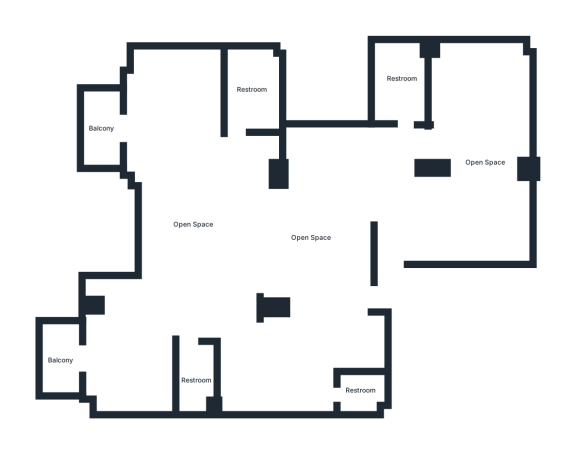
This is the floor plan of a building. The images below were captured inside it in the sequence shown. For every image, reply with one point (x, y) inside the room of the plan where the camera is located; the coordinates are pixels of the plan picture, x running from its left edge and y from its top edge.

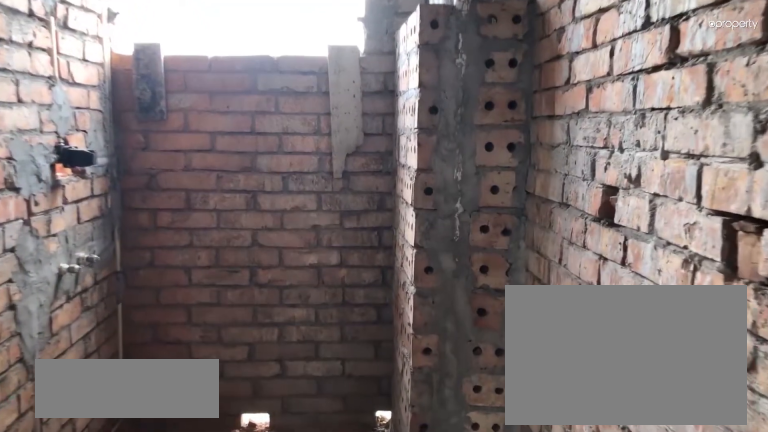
(400, 84)
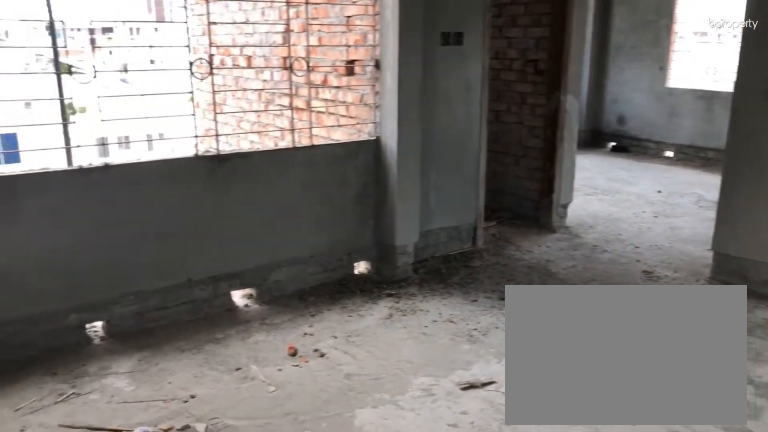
(272, 242)
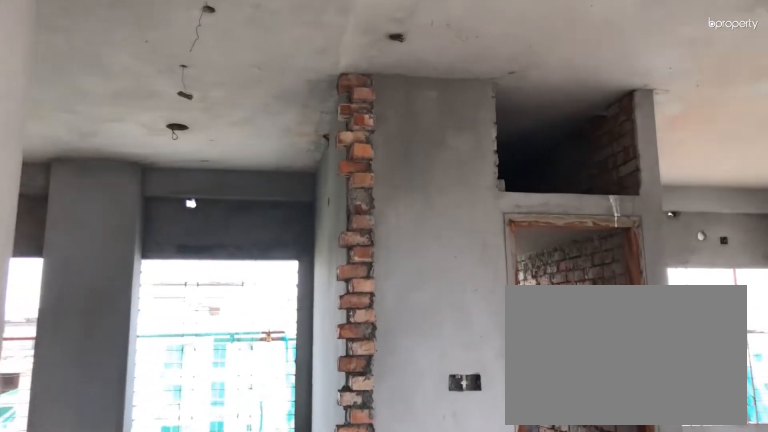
(196, 233)
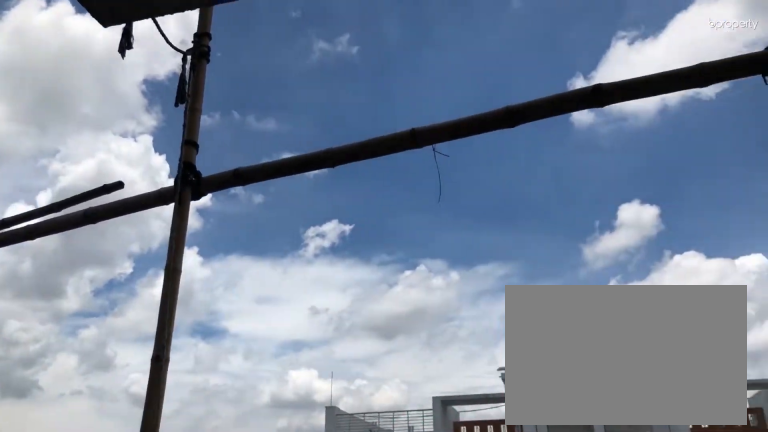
(101, 129)
